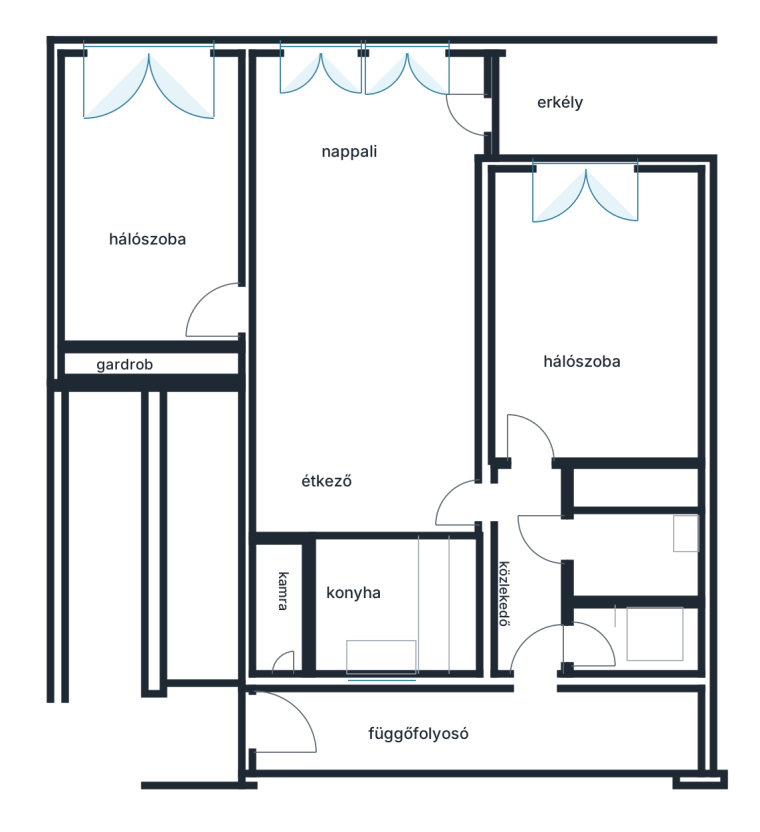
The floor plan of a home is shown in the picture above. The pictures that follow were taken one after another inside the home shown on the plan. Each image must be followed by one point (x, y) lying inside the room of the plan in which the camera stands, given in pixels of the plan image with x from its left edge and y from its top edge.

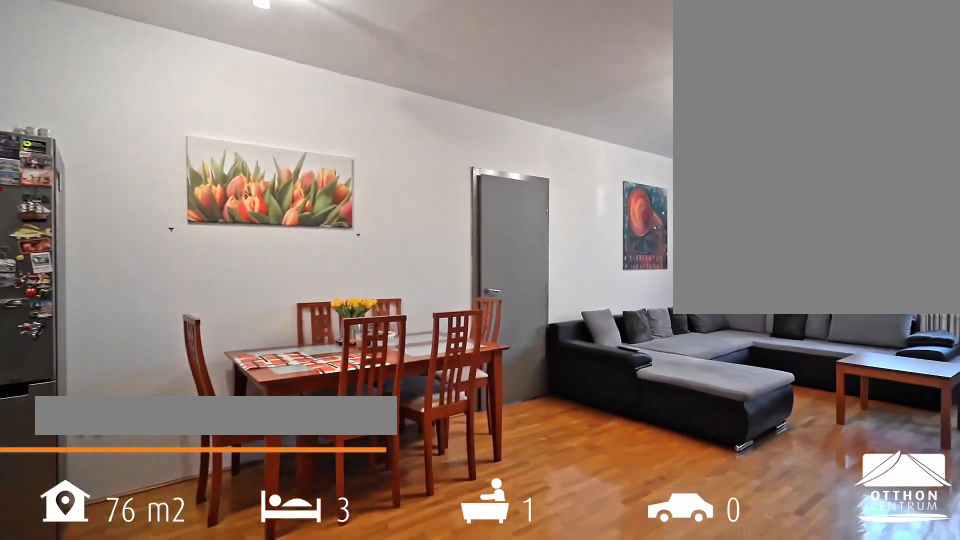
(367, 311)
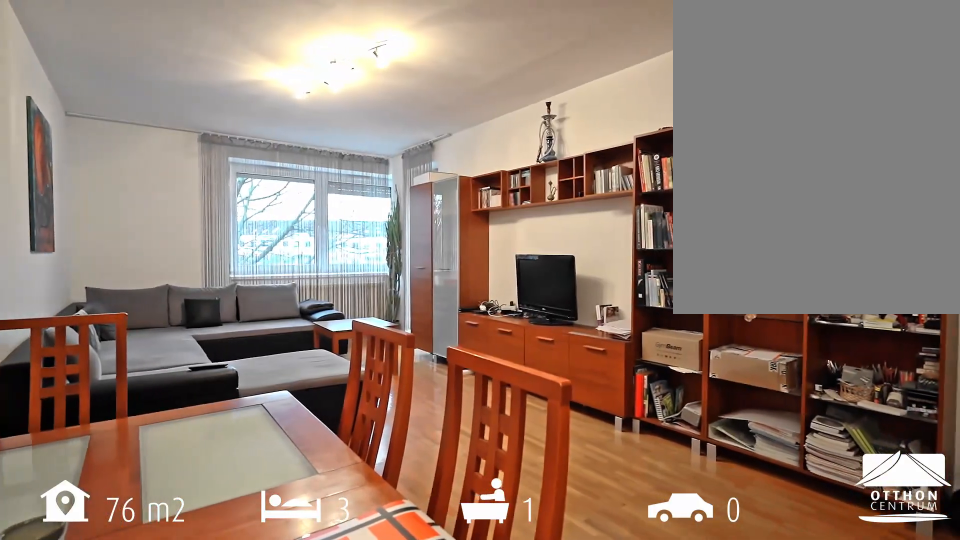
(367, 312)
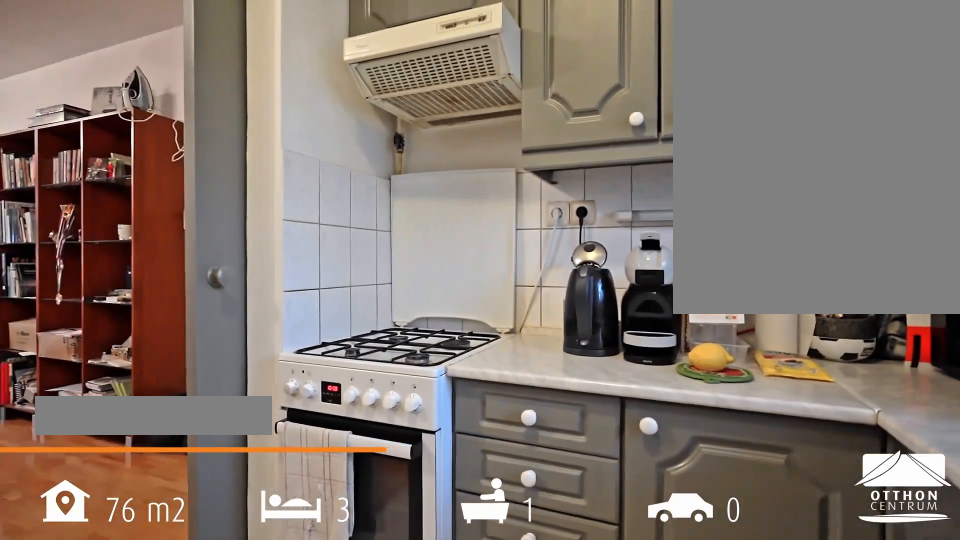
(370, 606)
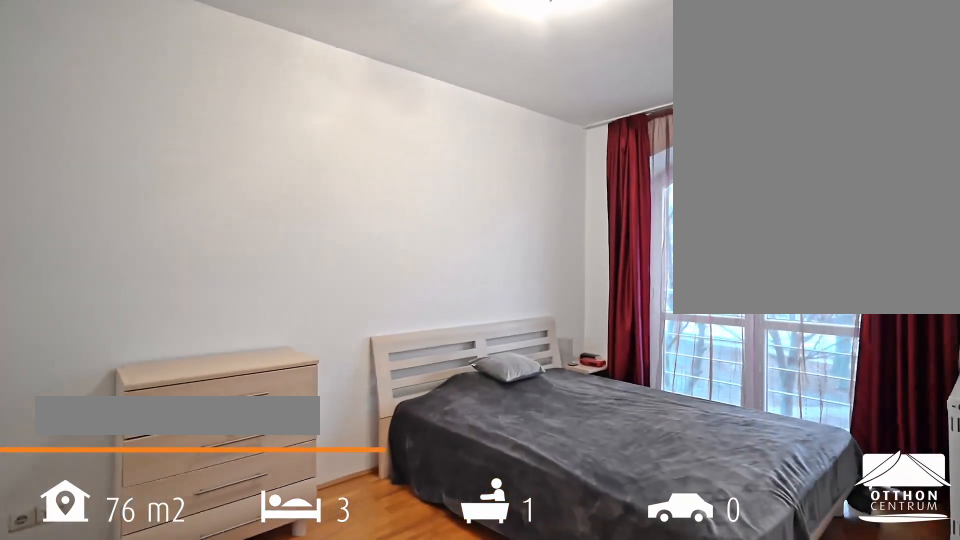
(146, 212)
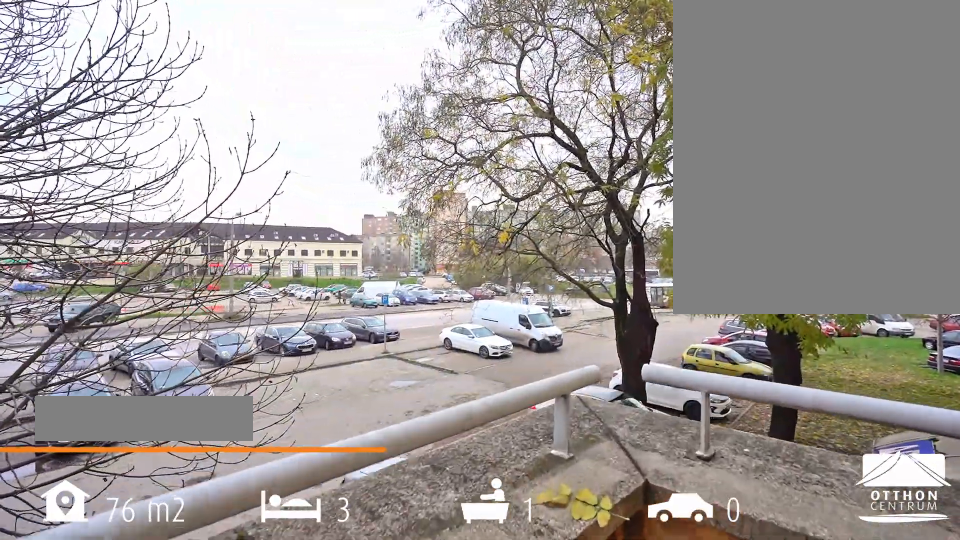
(602, 95)
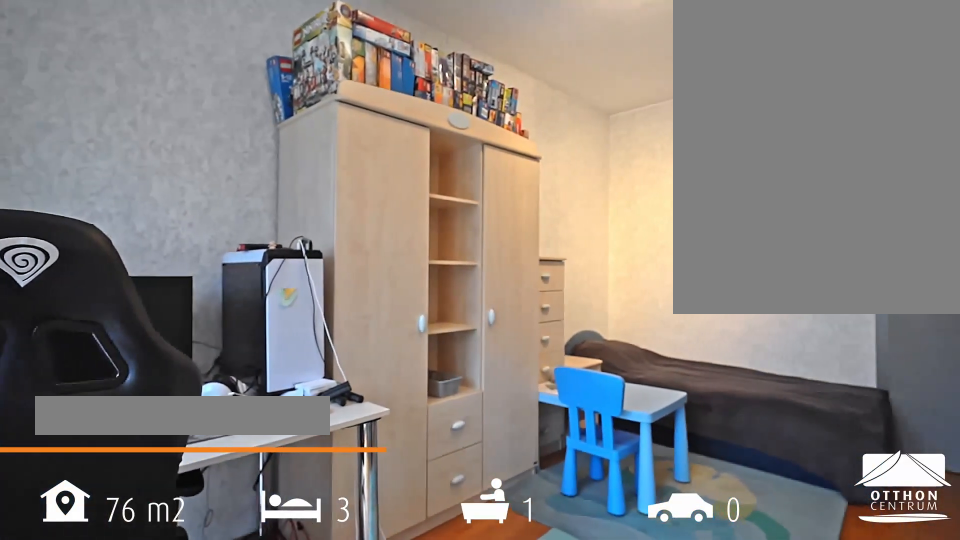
(593, 305)
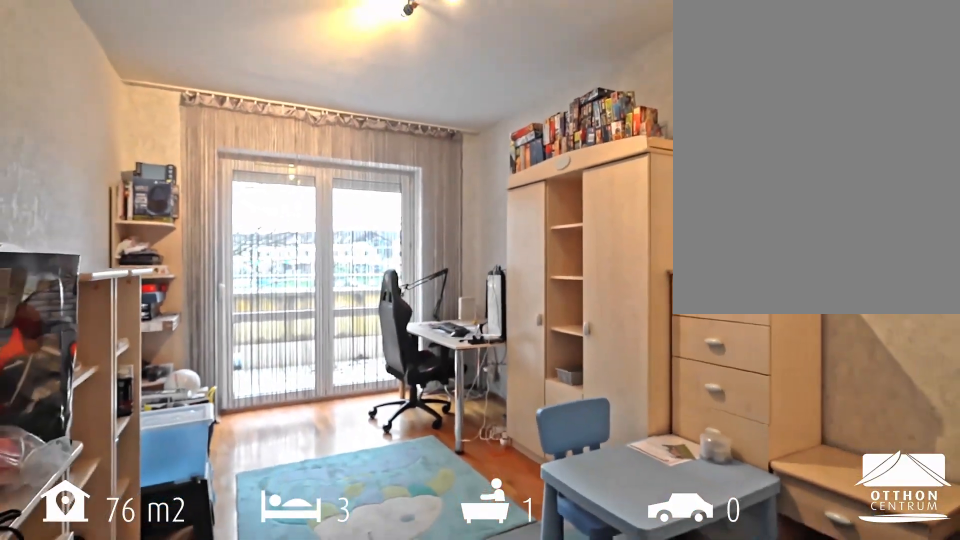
(593, 305)
